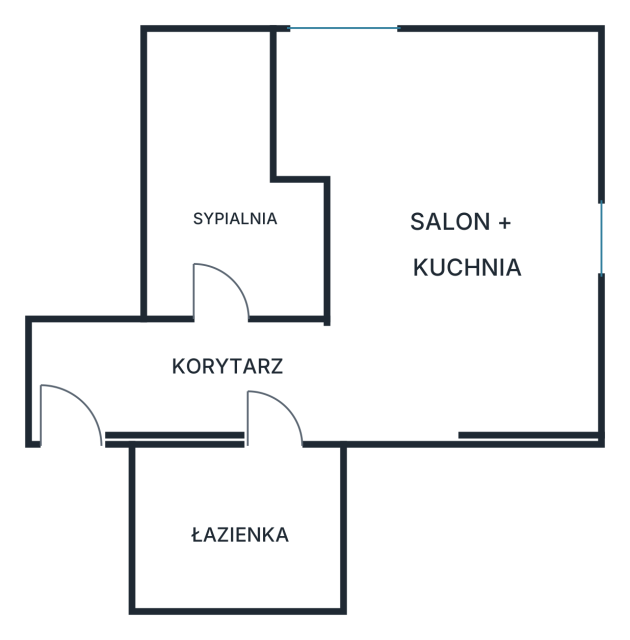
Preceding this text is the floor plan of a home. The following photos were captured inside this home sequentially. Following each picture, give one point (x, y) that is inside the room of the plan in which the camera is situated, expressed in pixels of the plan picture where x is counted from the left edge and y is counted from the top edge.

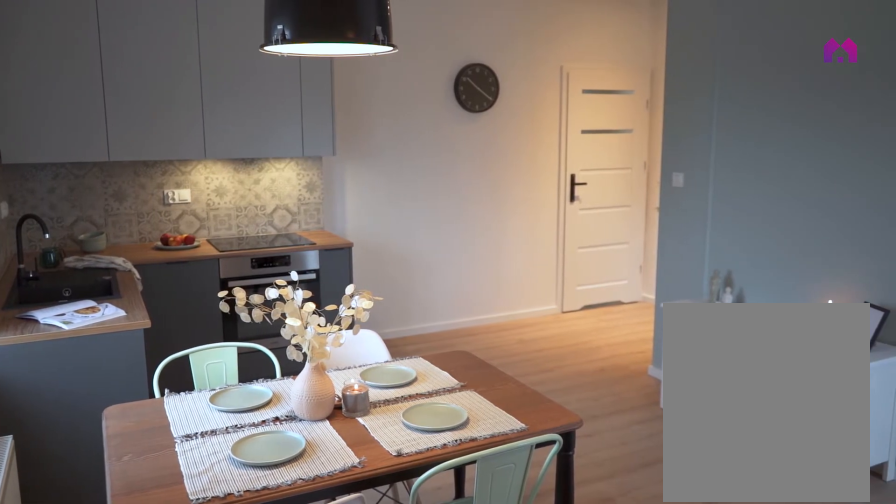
(439, 235)
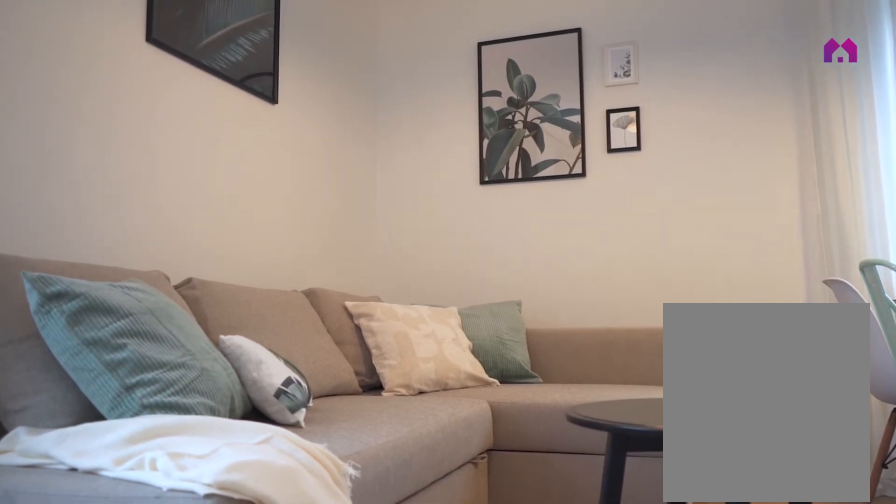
(439, 235)
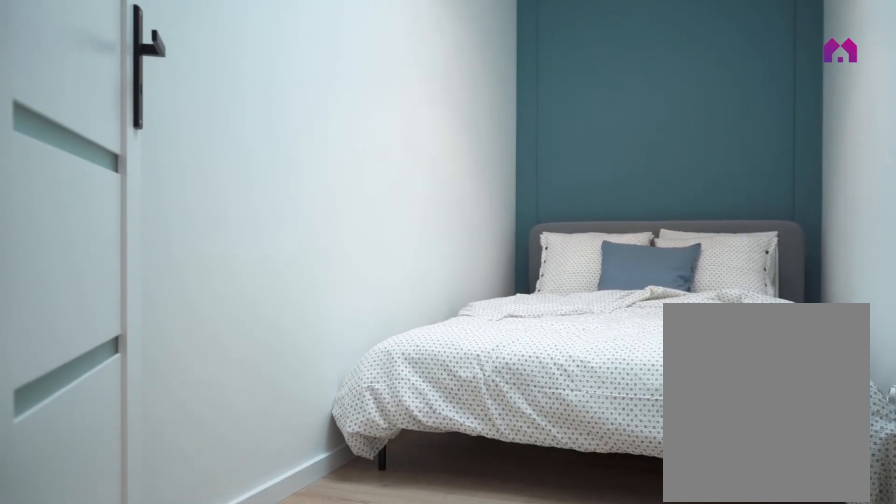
(224, 174)
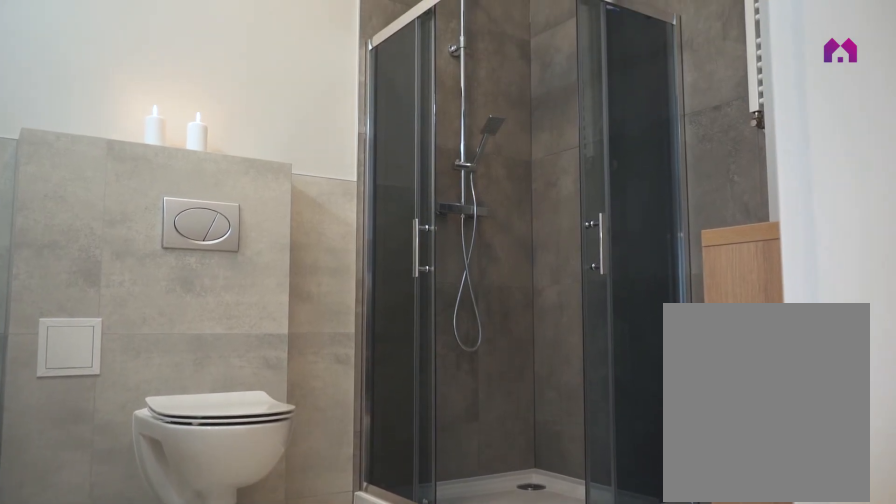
(237, 529)
